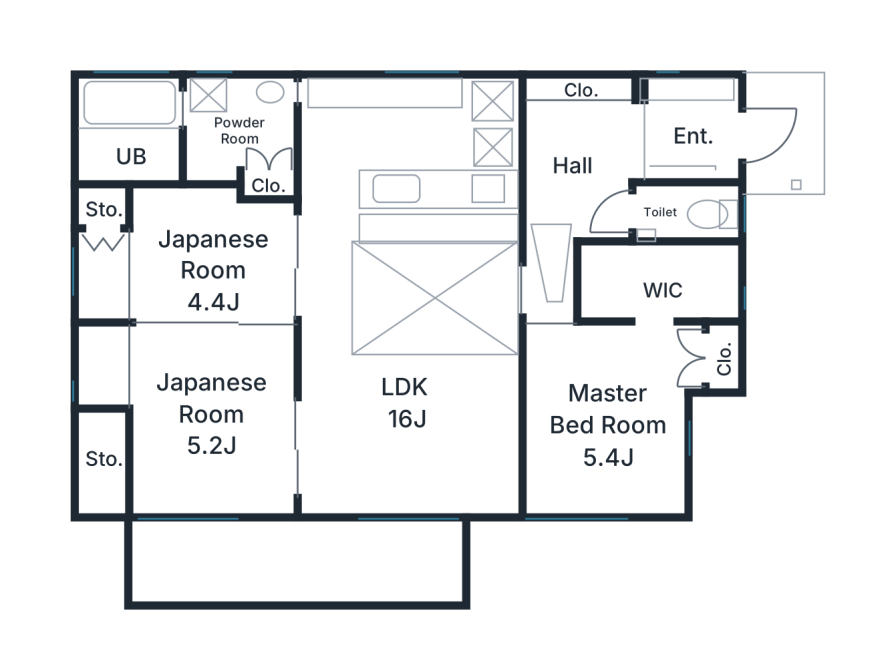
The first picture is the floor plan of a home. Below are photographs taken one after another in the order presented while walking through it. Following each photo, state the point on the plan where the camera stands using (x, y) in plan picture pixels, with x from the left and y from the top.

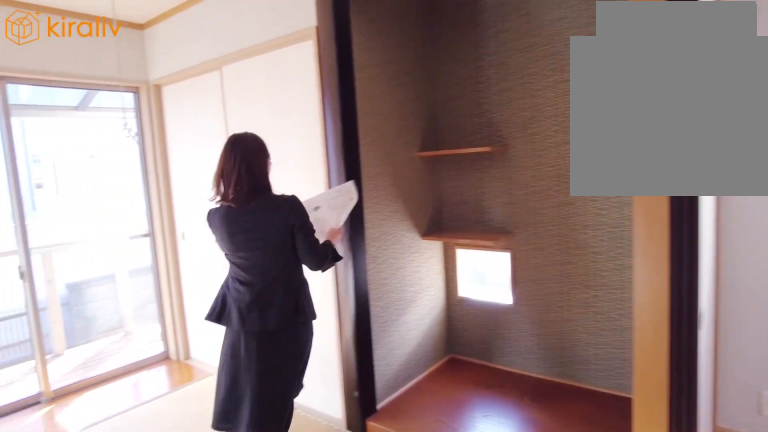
(152, 405)
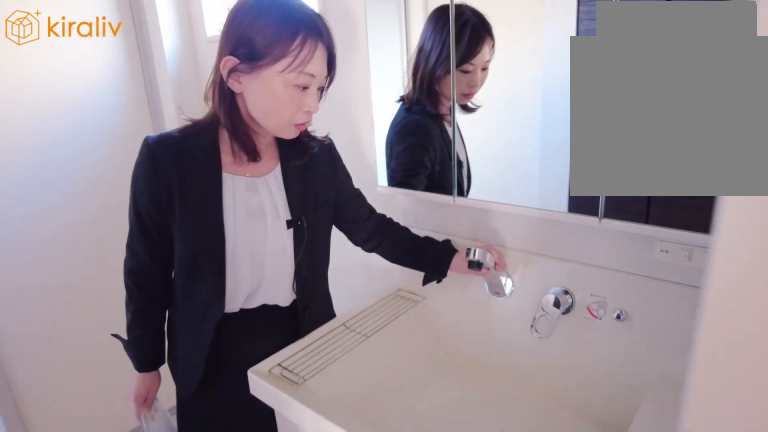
(236, 153)
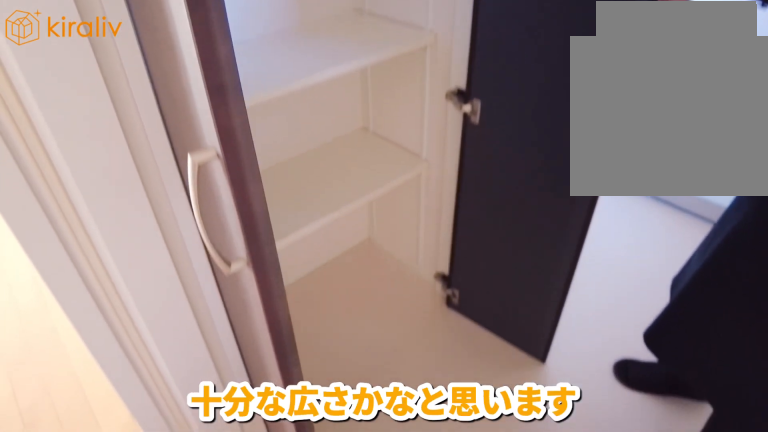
(199, 155)
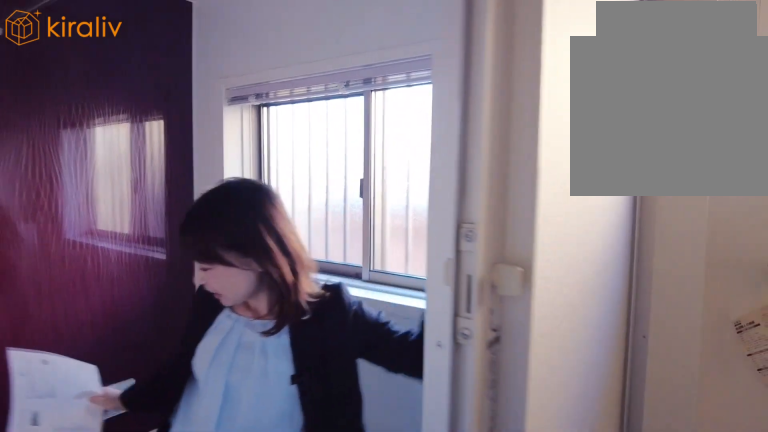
(136, 157)
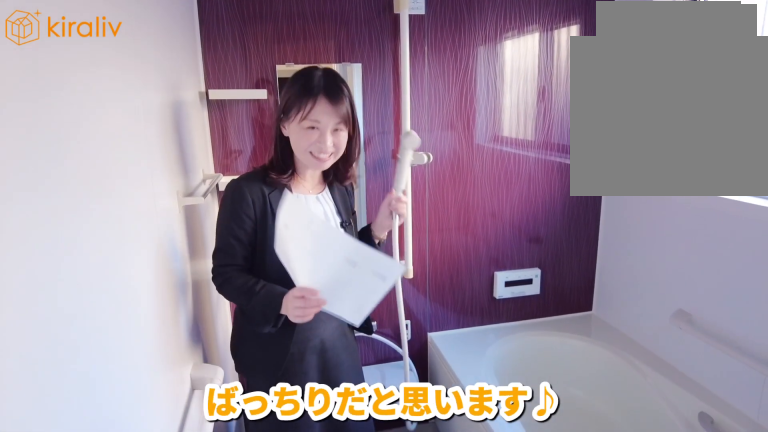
(137, 157)
